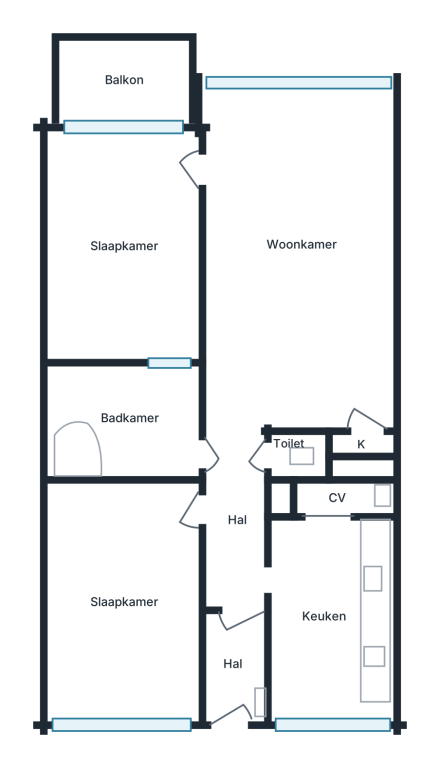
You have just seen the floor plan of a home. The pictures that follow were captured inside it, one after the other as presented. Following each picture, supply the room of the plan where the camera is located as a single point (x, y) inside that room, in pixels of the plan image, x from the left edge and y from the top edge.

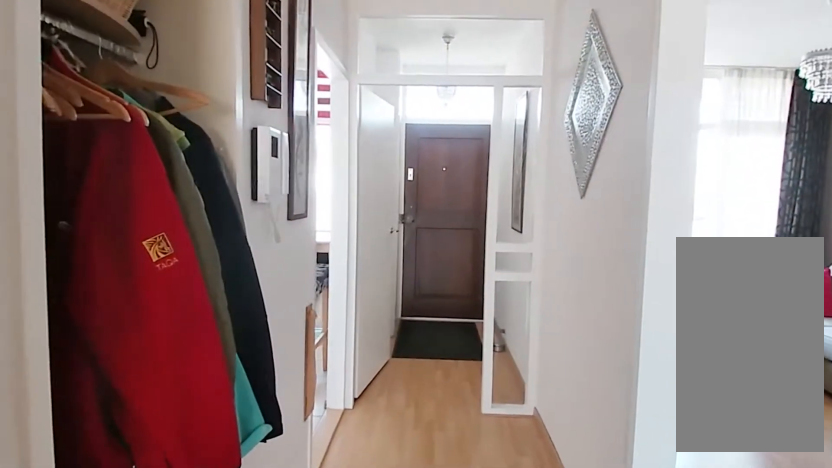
(235, 569)
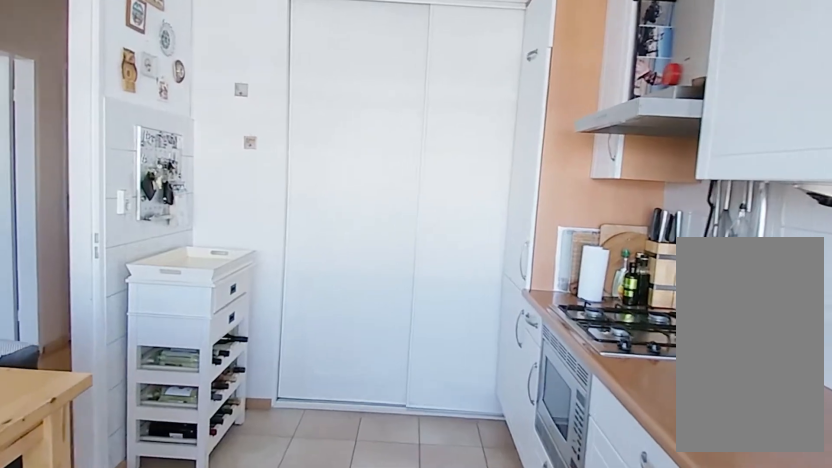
(316, 624)
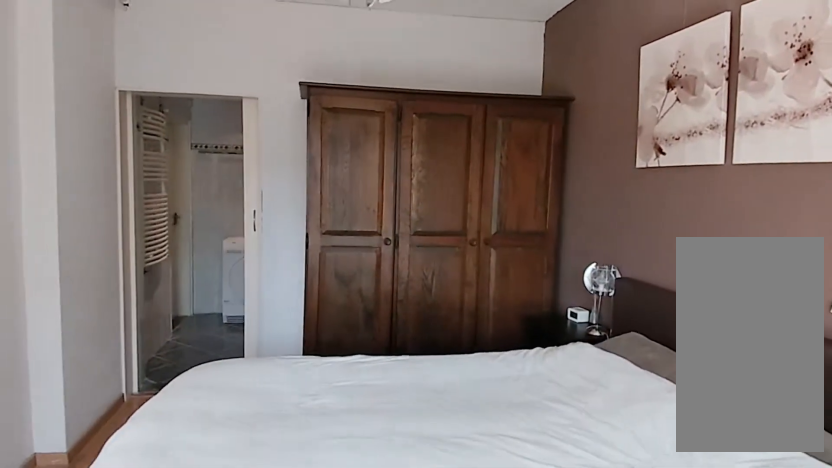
(123, 245)
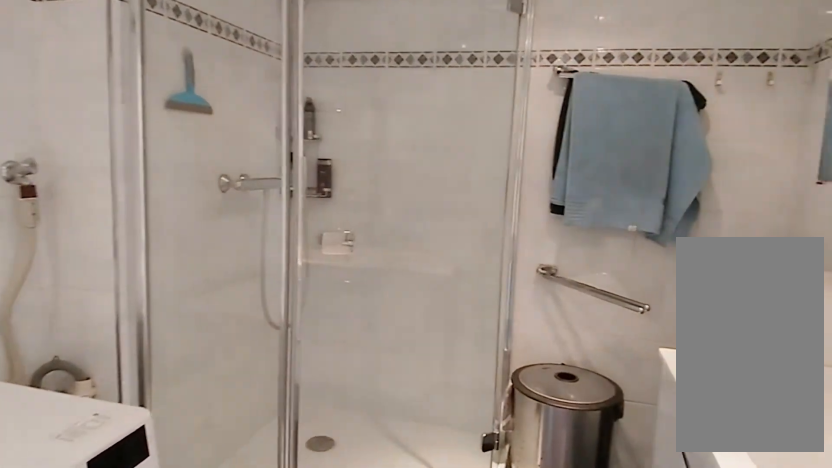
(129, 423)
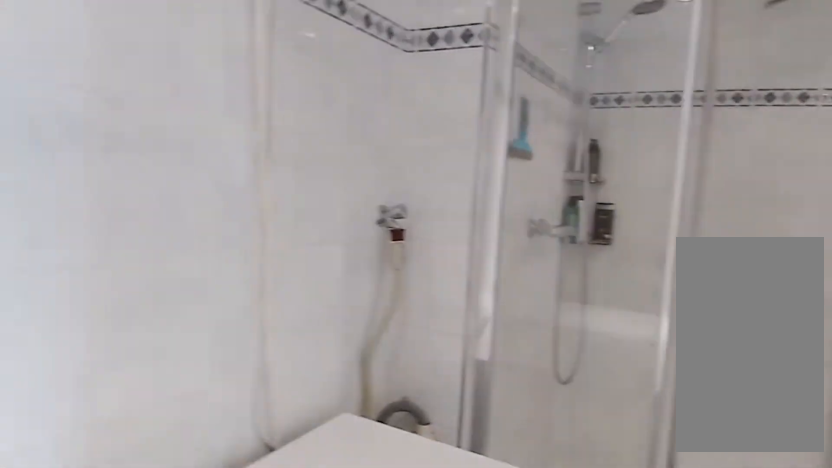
(129, 423)
